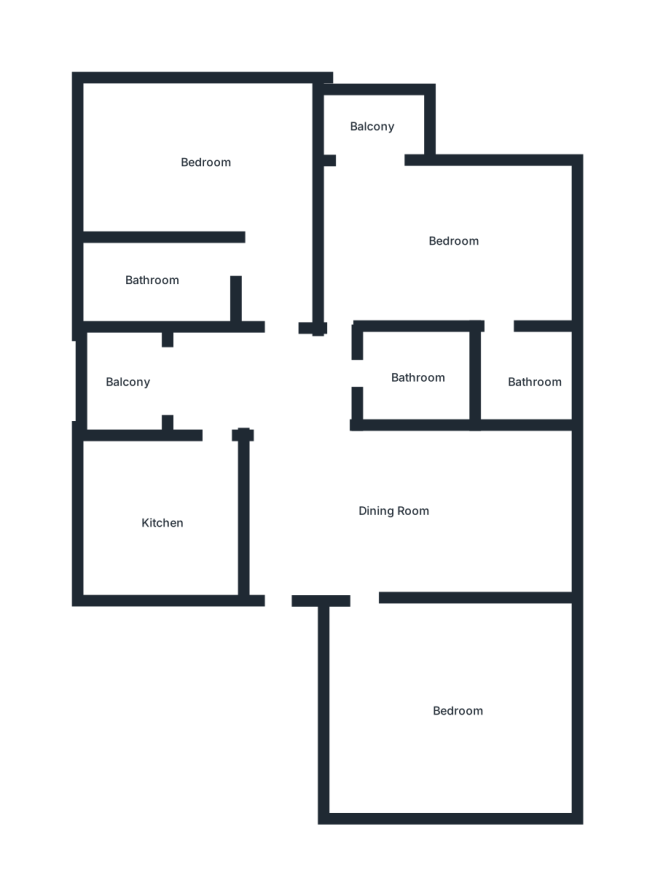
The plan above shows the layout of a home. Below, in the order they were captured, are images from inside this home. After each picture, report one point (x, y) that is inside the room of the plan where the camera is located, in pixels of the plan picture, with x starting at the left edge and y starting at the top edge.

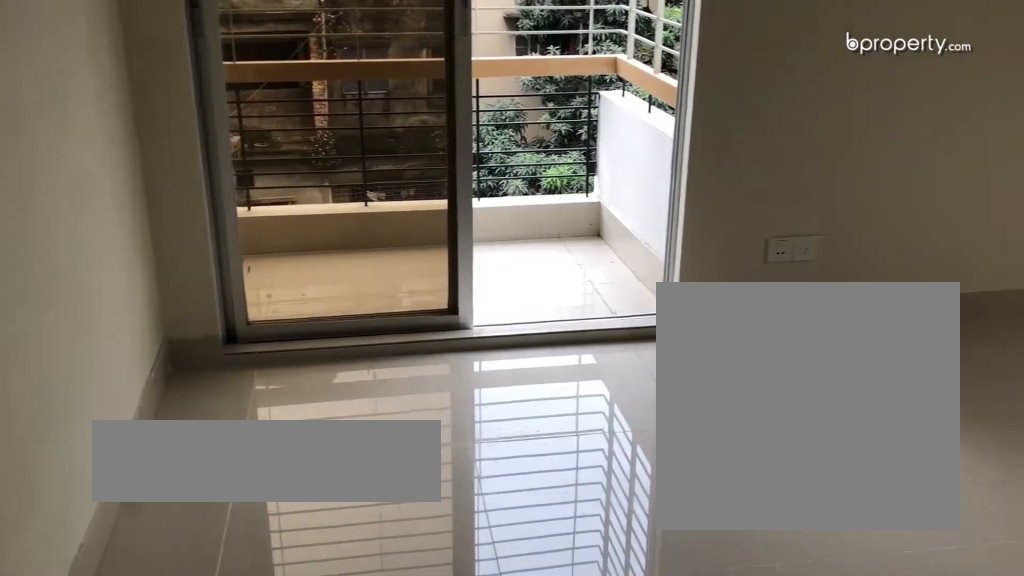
(453, 243)
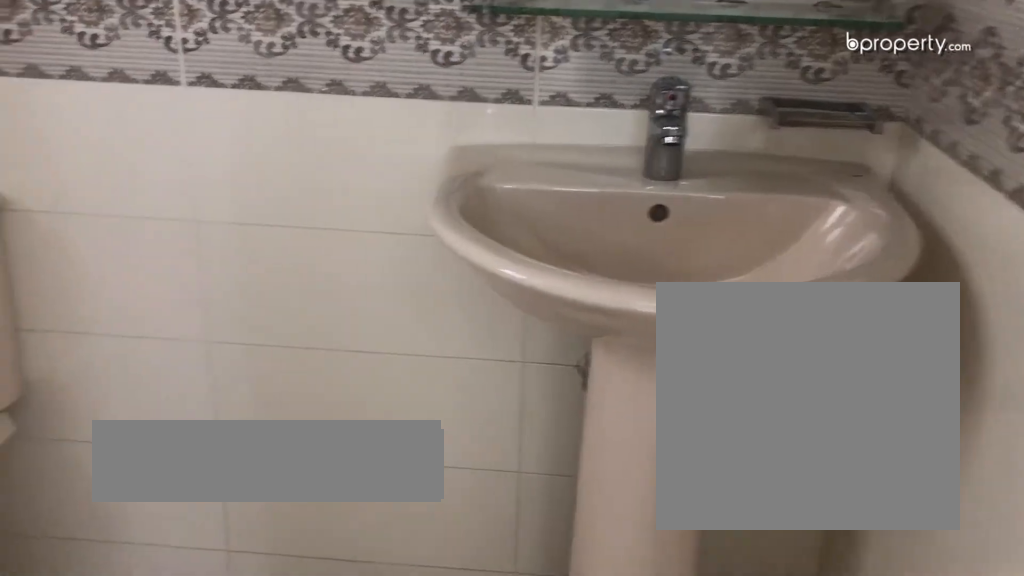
(531, 378)
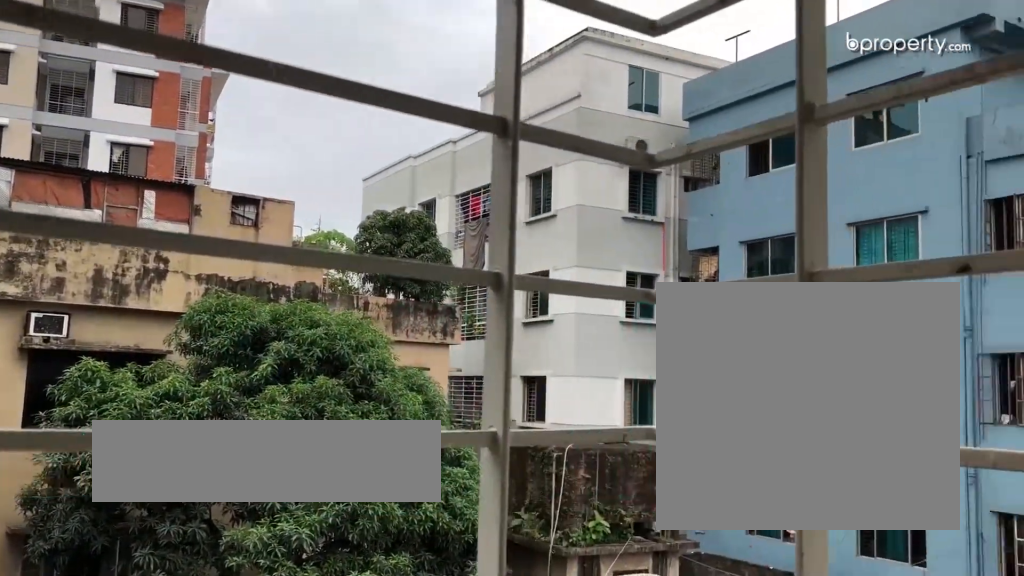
(375, 125)
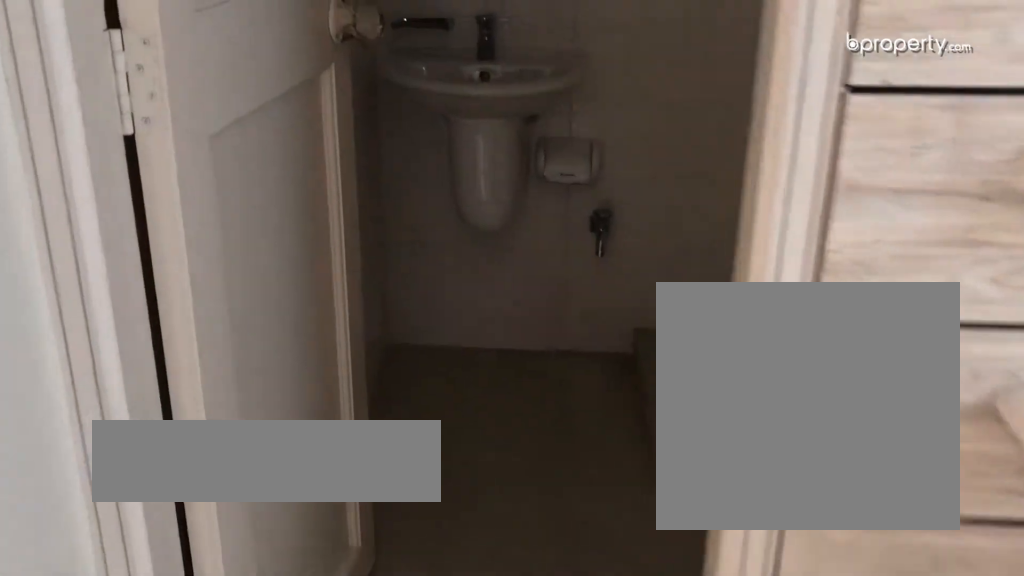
(418, 376)
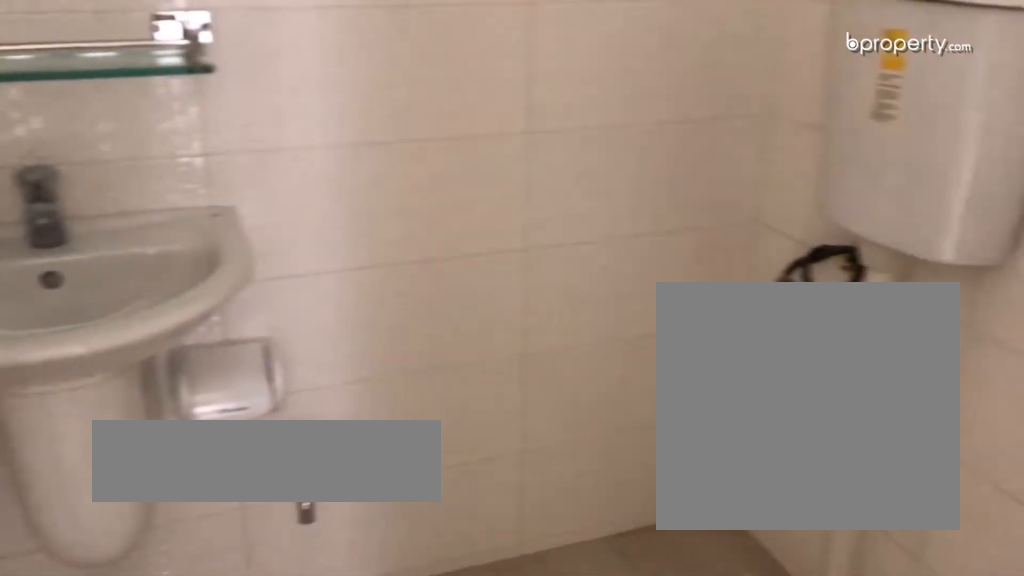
(418, 376)
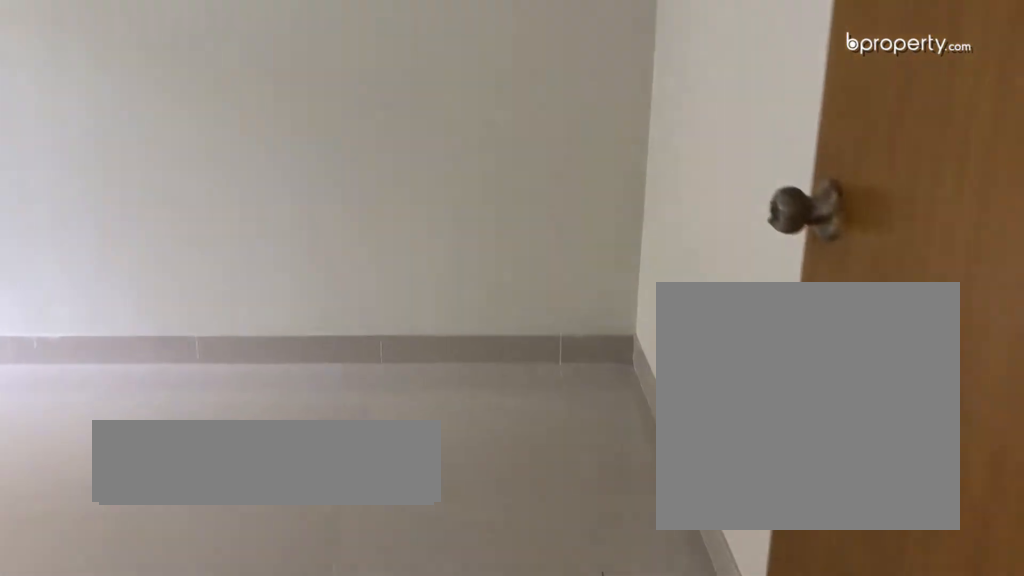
(461, 710)
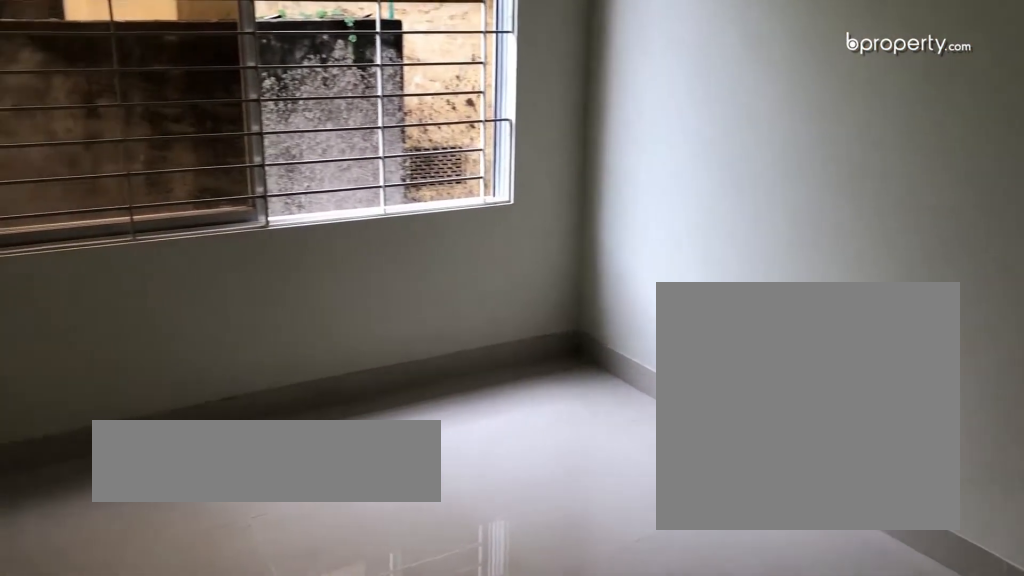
(461, 710)
